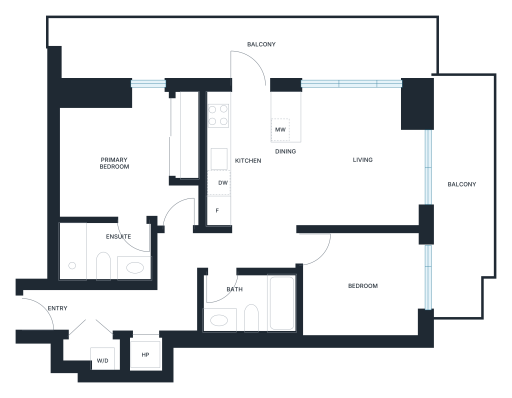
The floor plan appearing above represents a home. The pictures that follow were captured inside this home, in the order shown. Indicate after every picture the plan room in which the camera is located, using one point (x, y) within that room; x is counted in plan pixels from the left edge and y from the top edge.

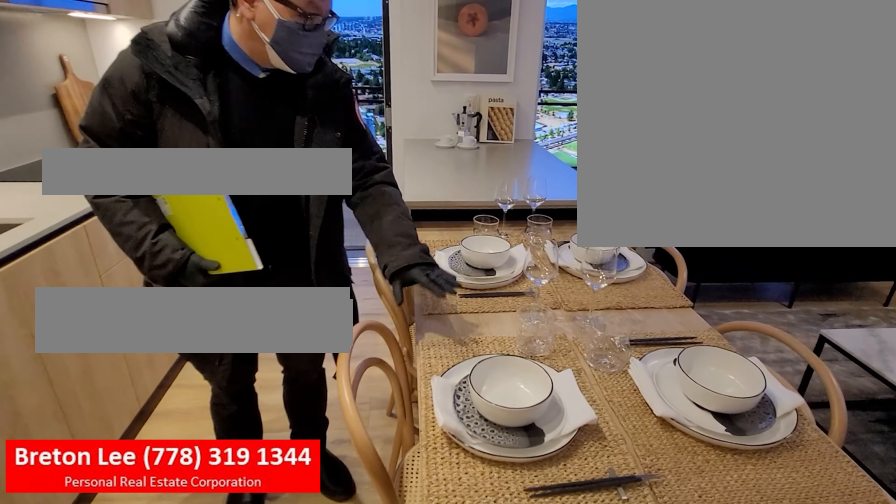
(286, 175)
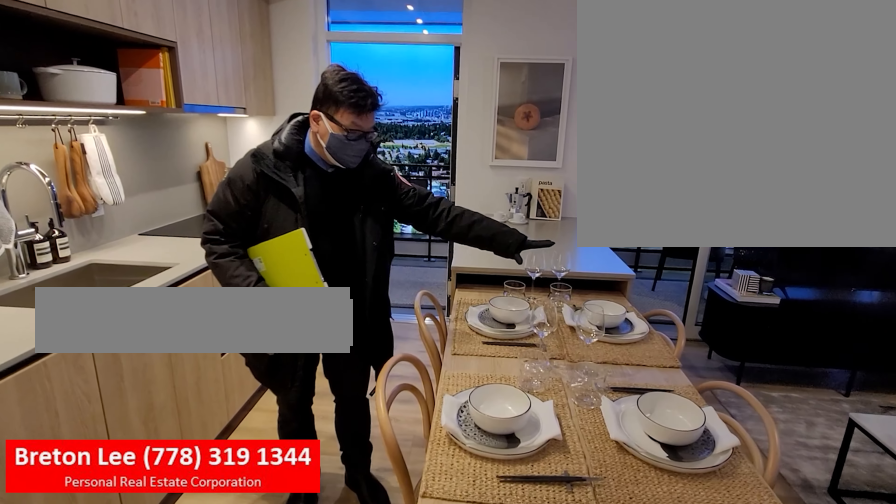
(287, 183)
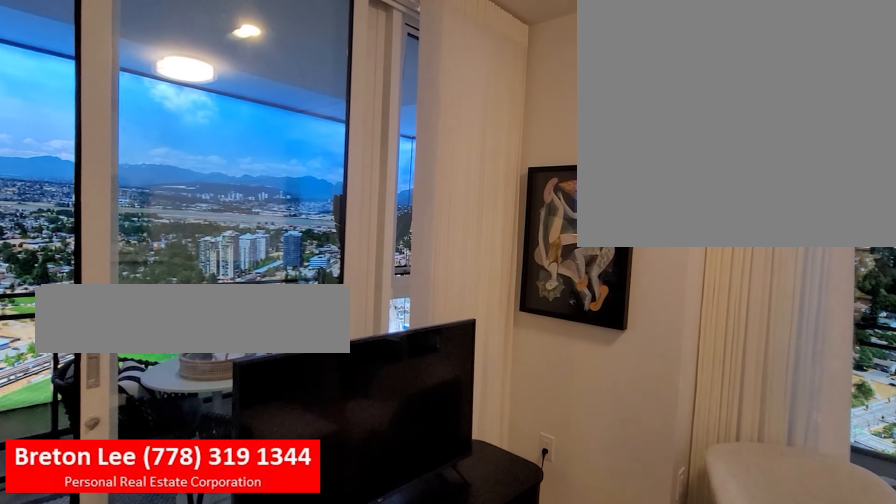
(367, 136)
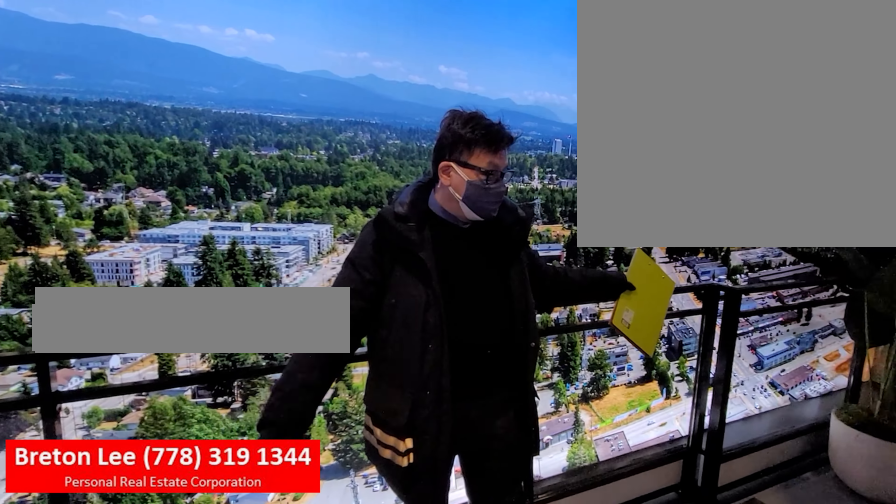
(464, 210)
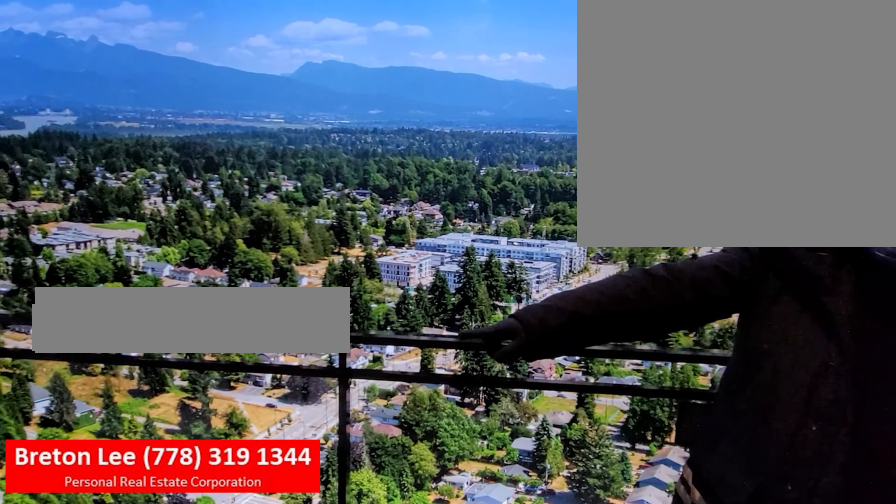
(464, 215)
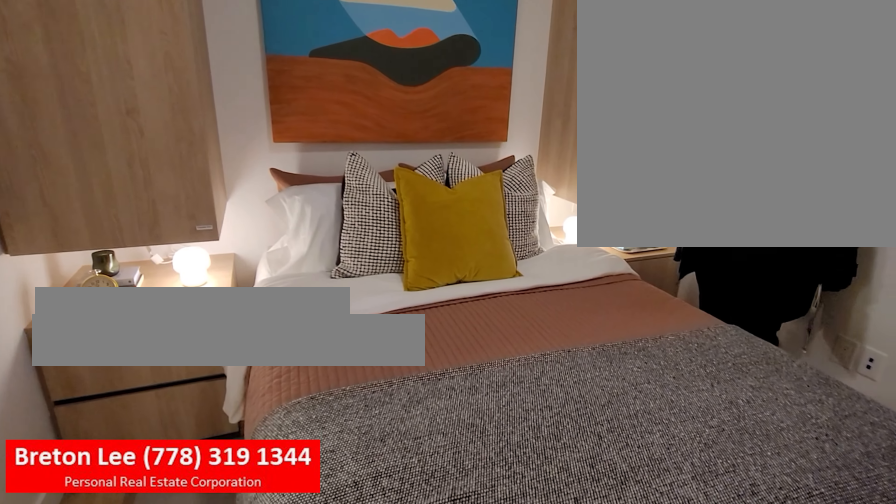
(110, 132)
